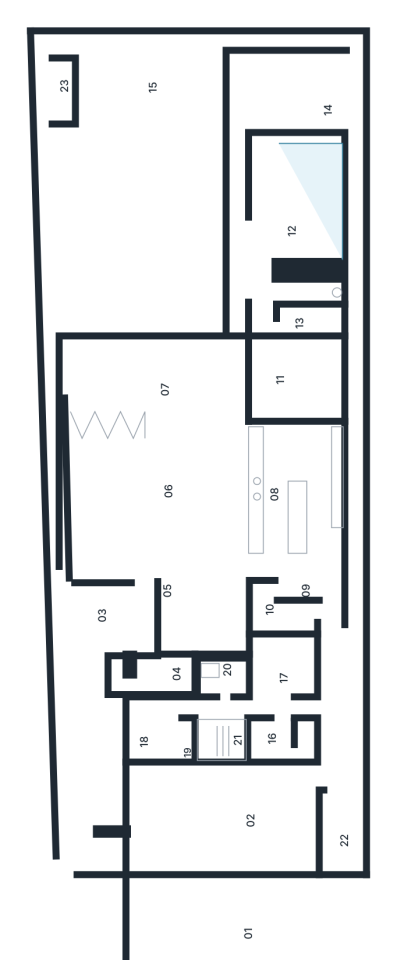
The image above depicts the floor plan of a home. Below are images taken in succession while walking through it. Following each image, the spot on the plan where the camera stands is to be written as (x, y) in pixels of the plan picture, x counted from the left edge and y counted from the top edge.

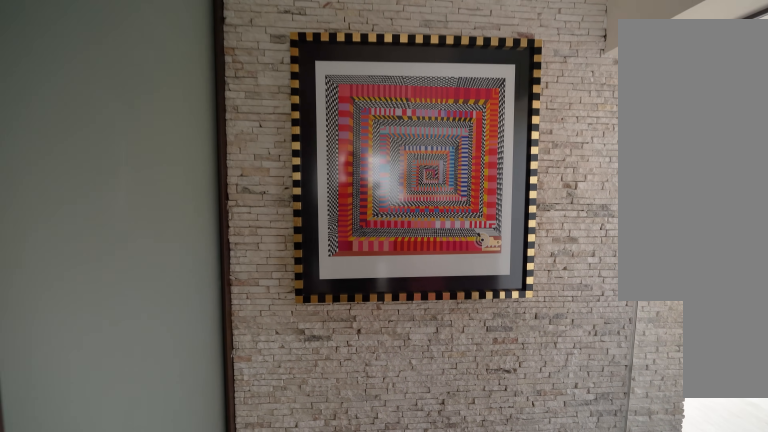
(145, 667)
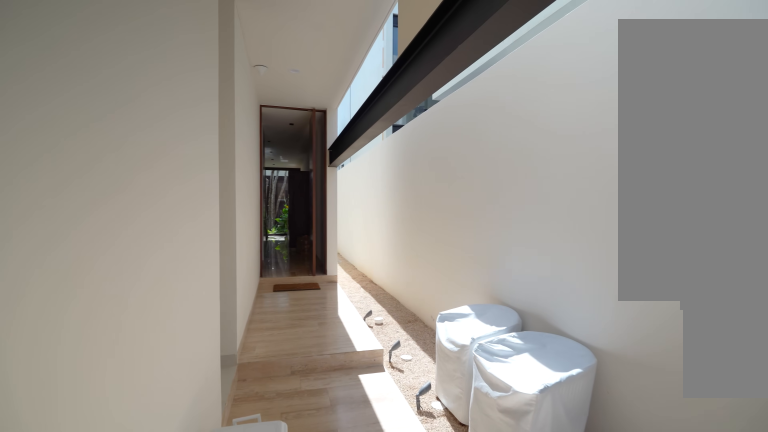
(328, 777)
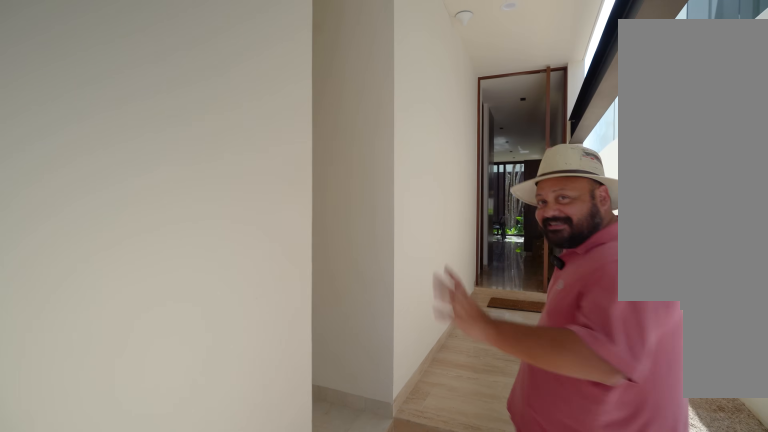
(333, 732)
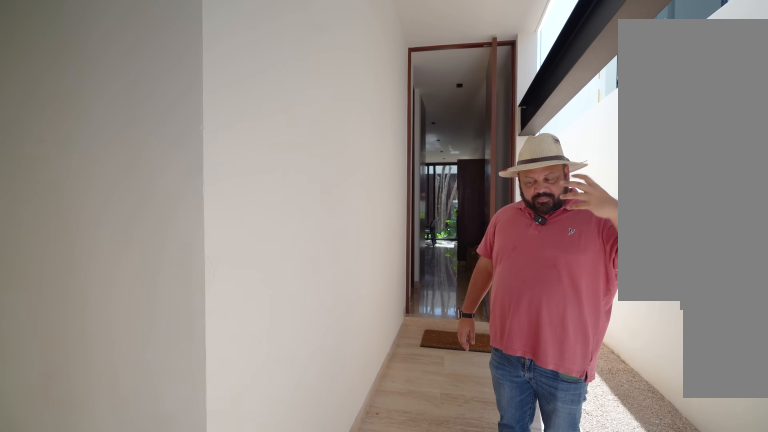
(325, 704)
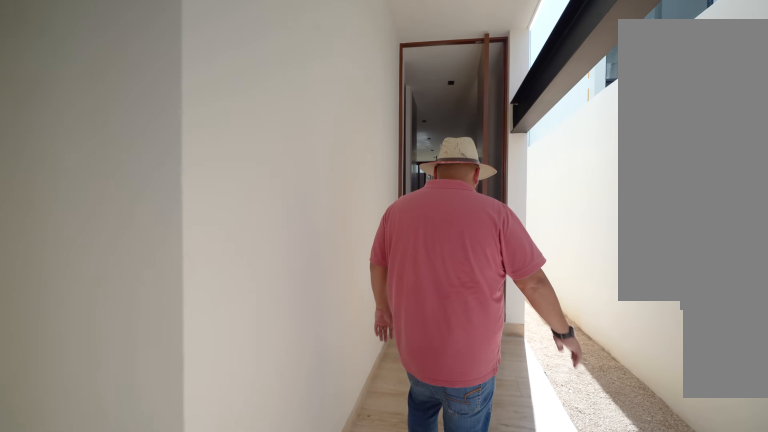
(330, 704)
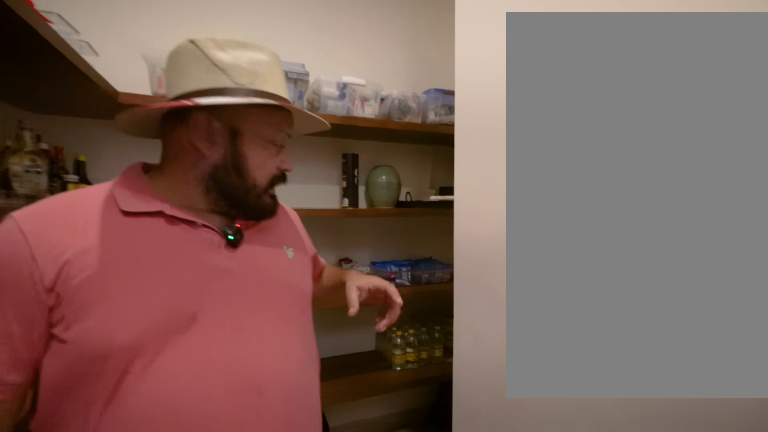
(268, 613)
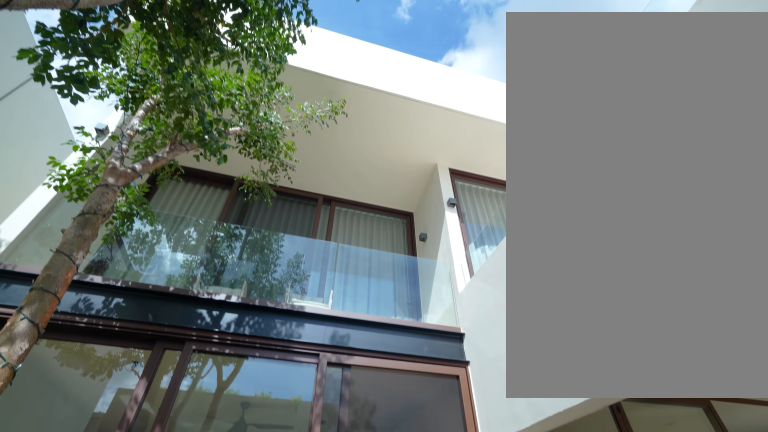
(268, 383)
